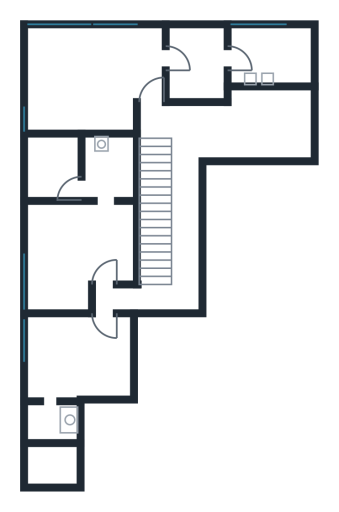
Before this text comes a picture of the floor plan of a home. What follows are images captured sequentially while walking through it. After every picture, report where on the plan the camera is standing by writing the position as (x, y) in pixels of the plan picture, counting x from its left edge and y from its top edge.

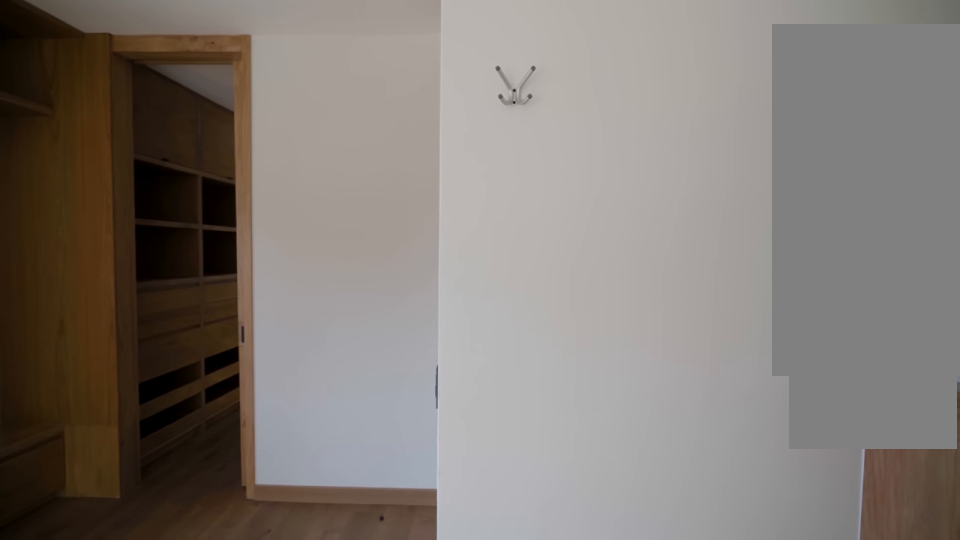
(91, 104)
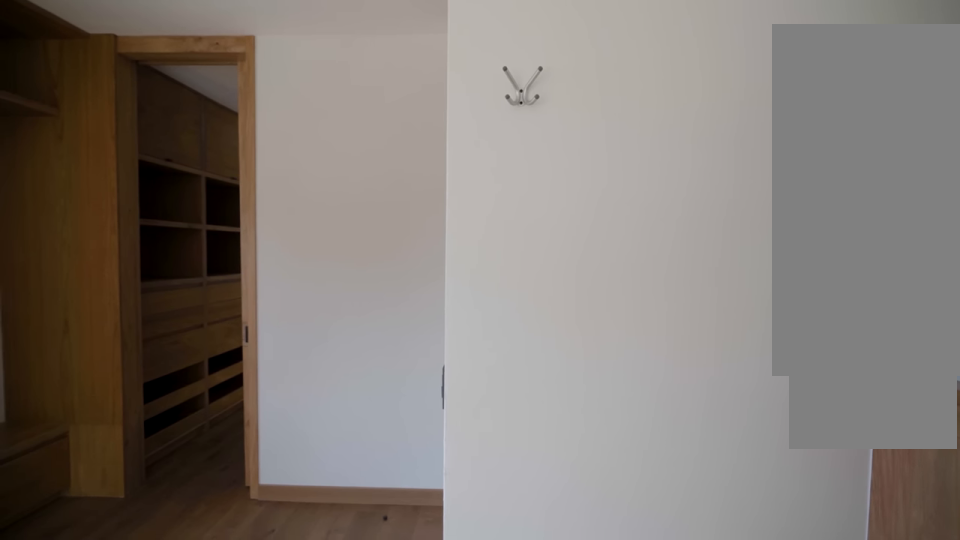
(91, 104)
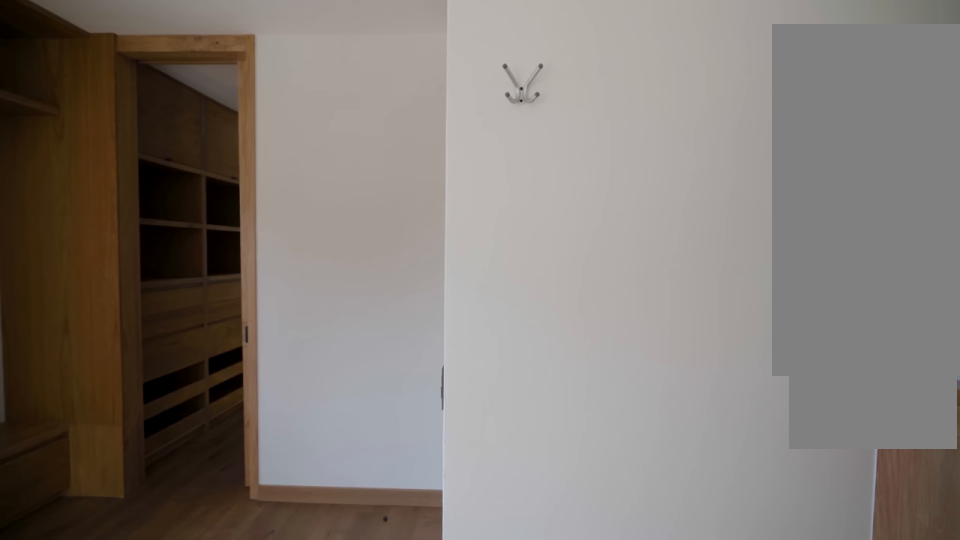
(91, 104)
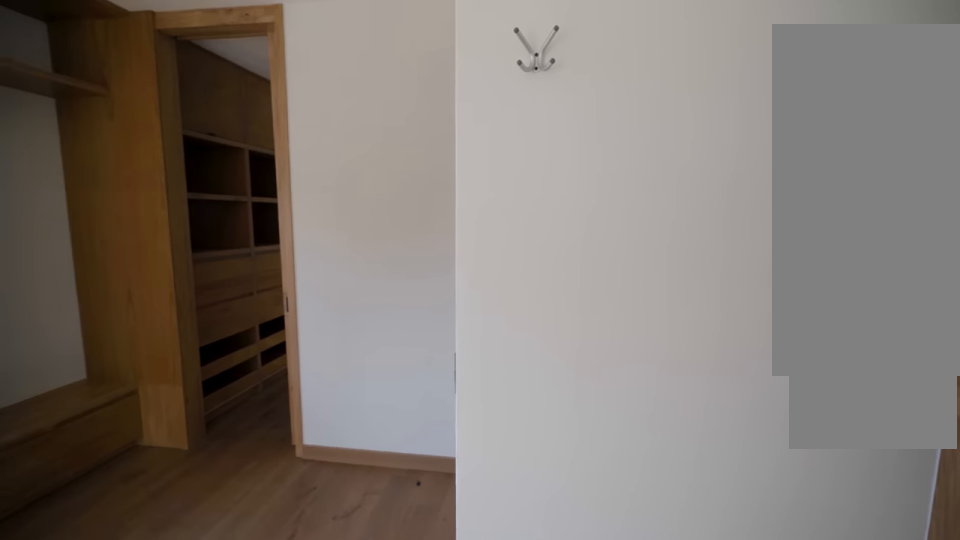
(103, 110)
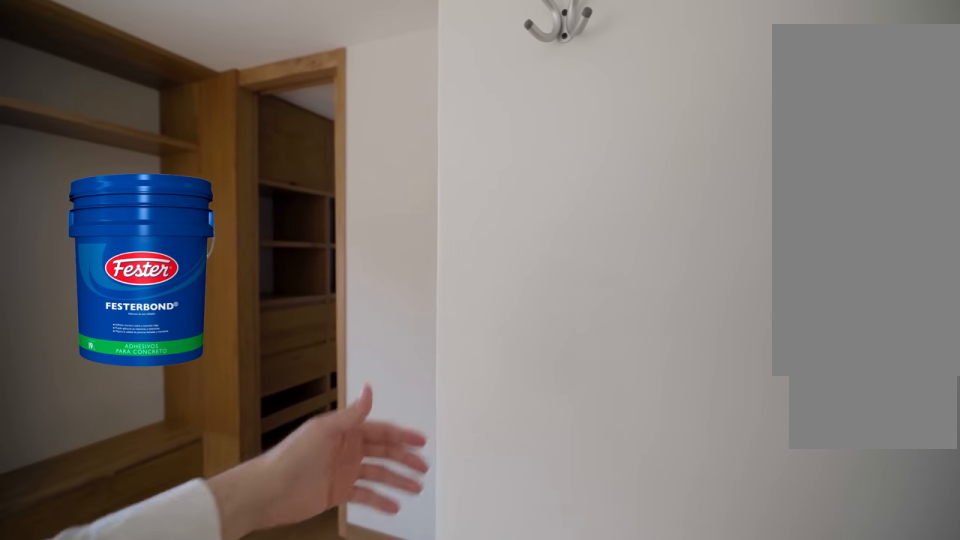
(104, 111)
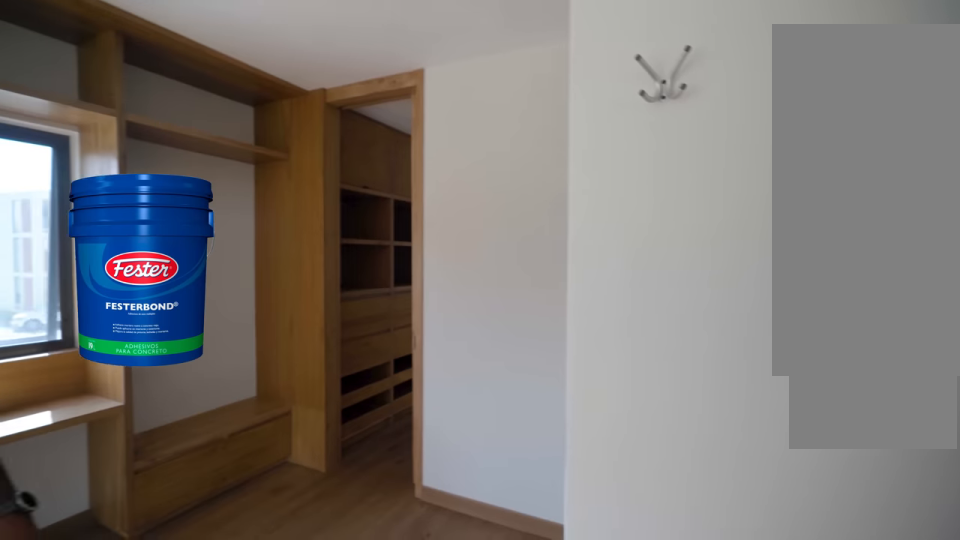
(109, 112)
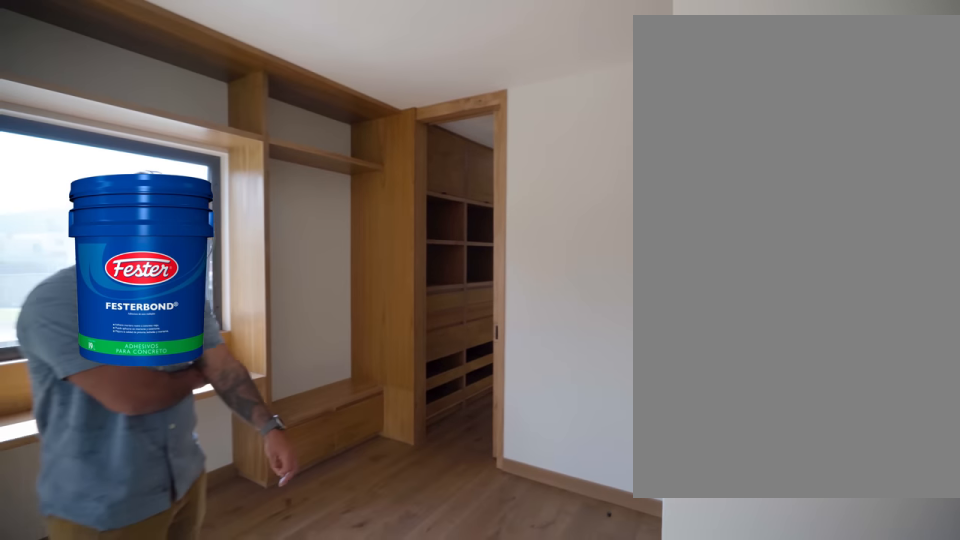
(108, 111)
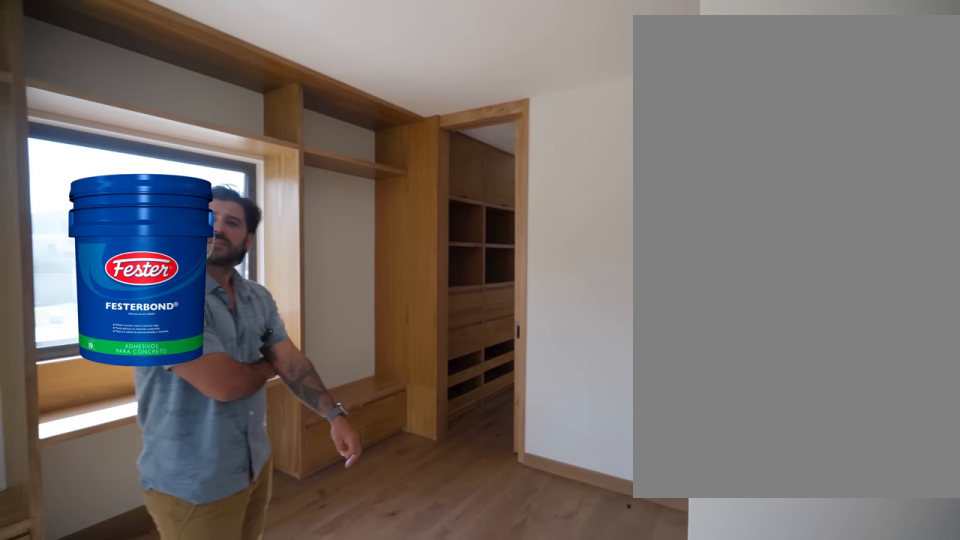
(103, 108)
